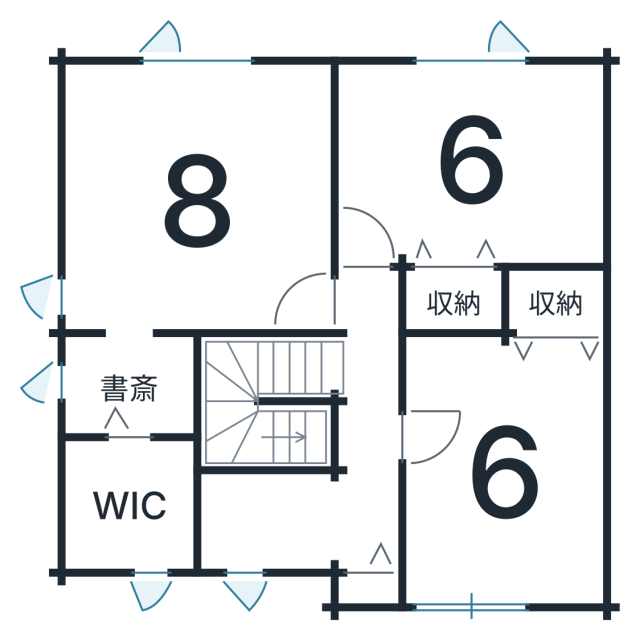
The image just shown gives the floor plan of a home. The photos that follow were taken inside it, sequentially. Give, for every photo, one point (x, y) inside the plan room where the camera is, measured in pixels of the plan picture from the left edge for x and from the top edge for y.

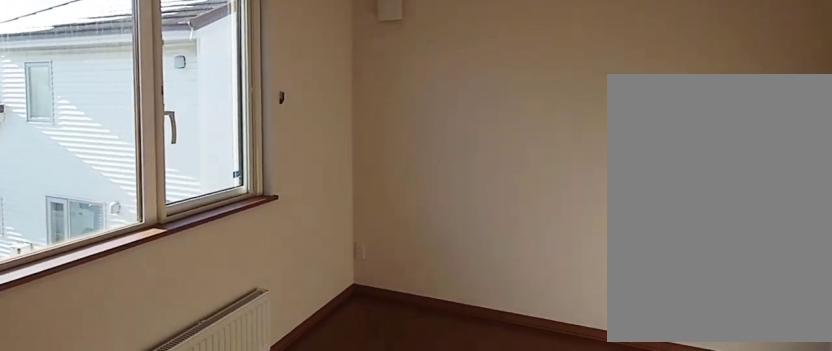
(466, 173)
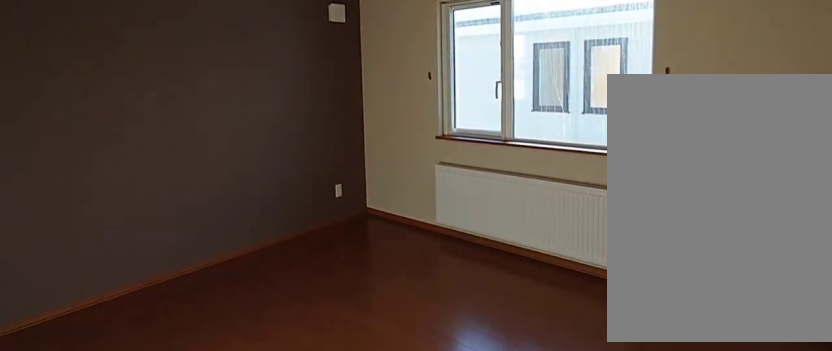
(185, 218)
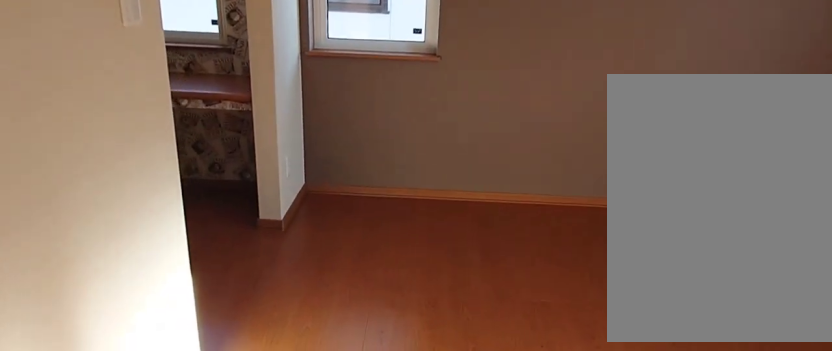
(185, 218)
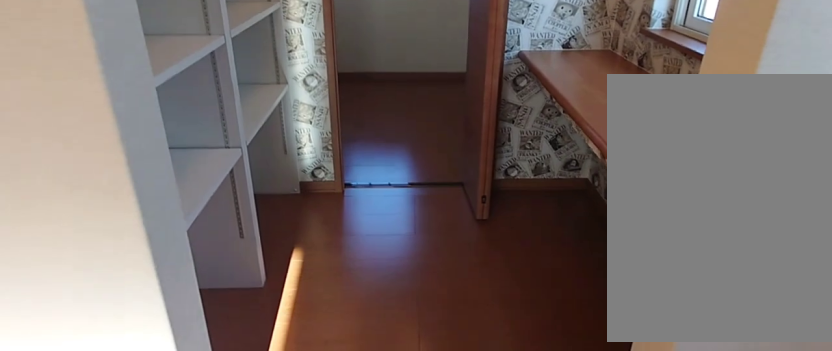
(125, 394)
